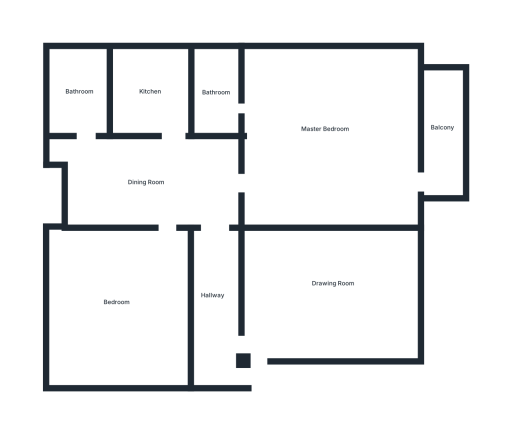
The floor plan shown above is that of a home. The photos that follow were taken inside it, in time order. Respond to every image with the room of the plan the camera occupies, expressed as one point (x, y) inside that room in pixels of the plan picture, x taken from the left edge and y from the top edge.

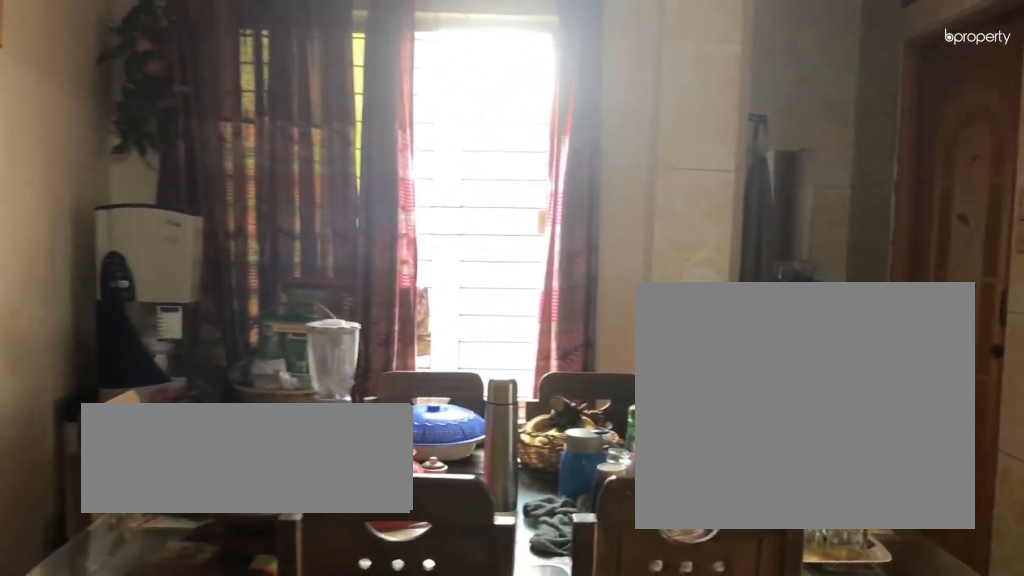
(145, 179)
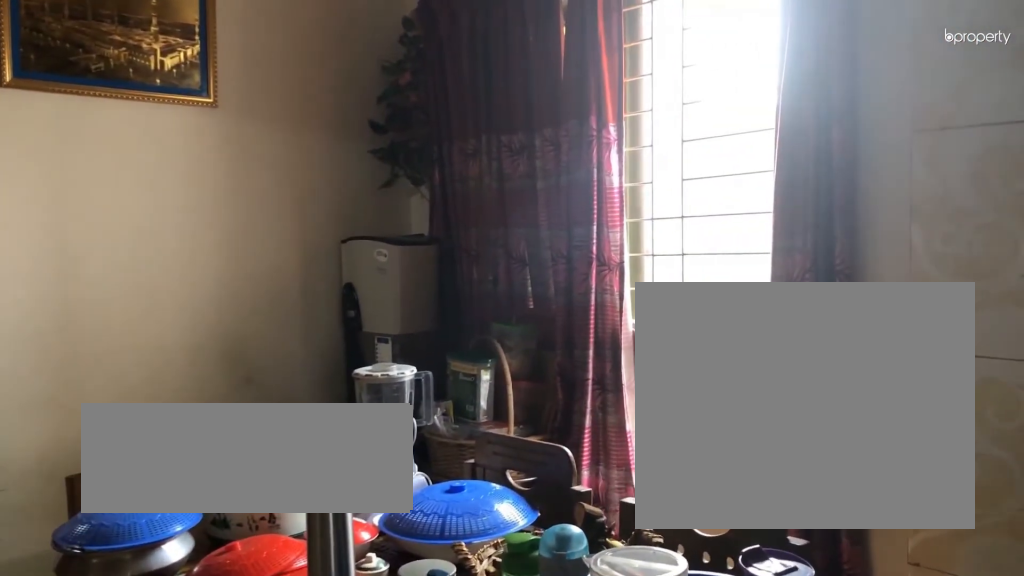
(145, 179)
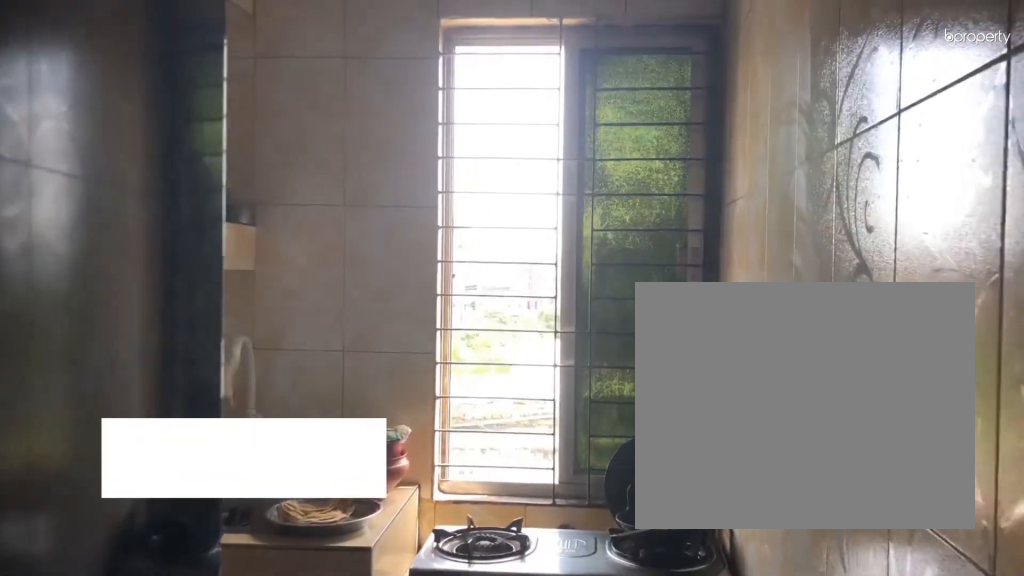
(150, 90)
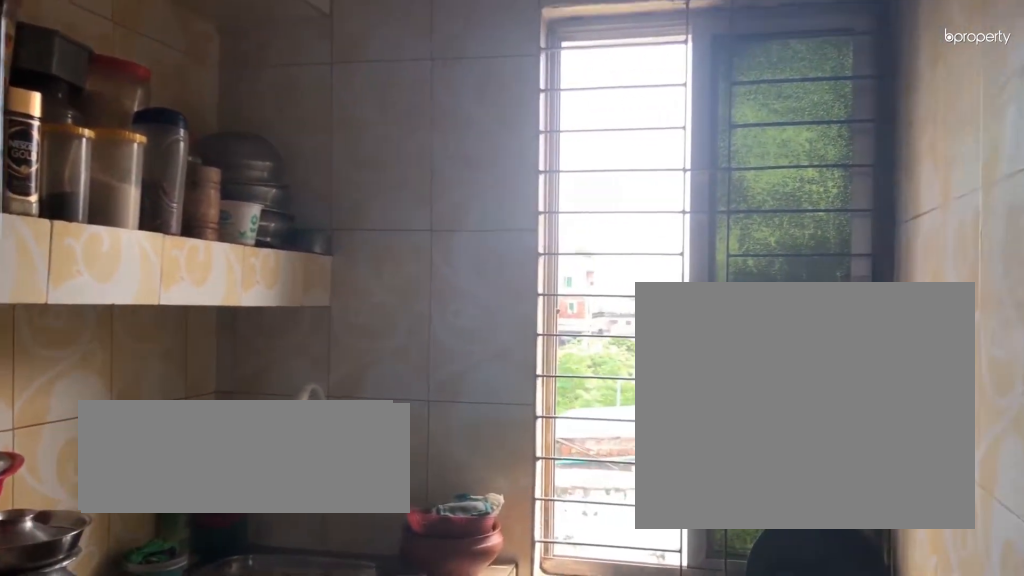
(150, 90)
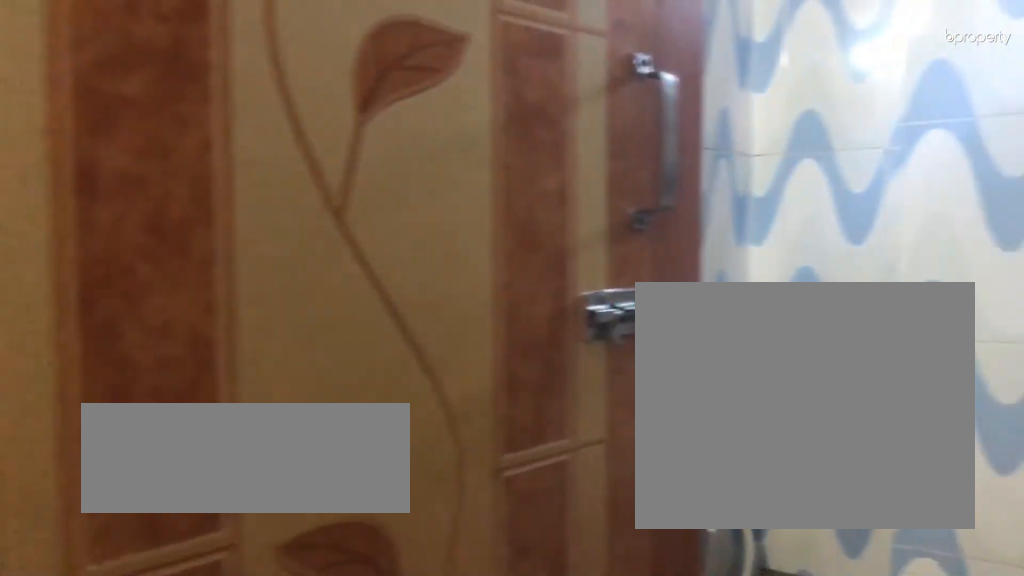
(79, 90)
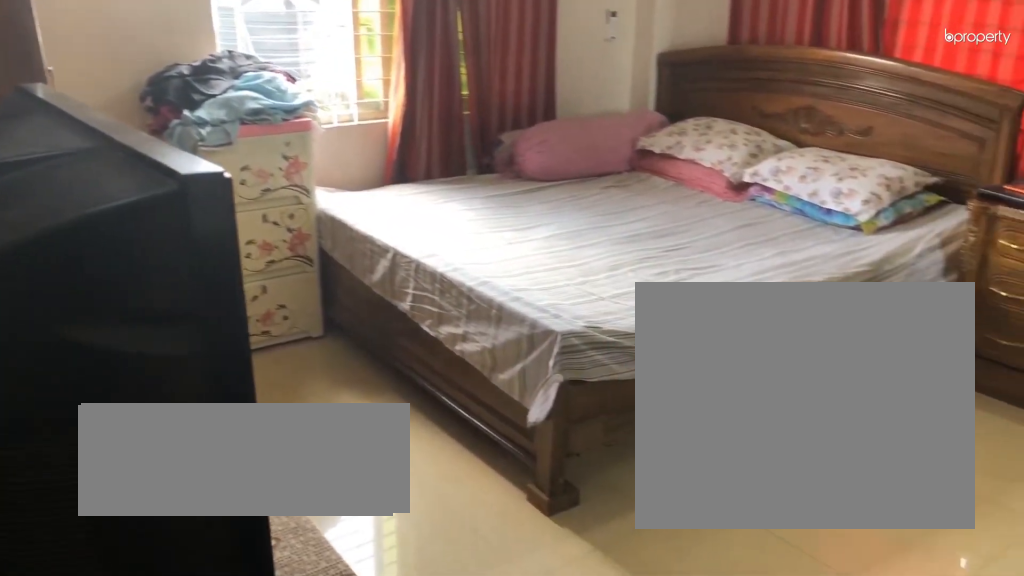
(324, 127)
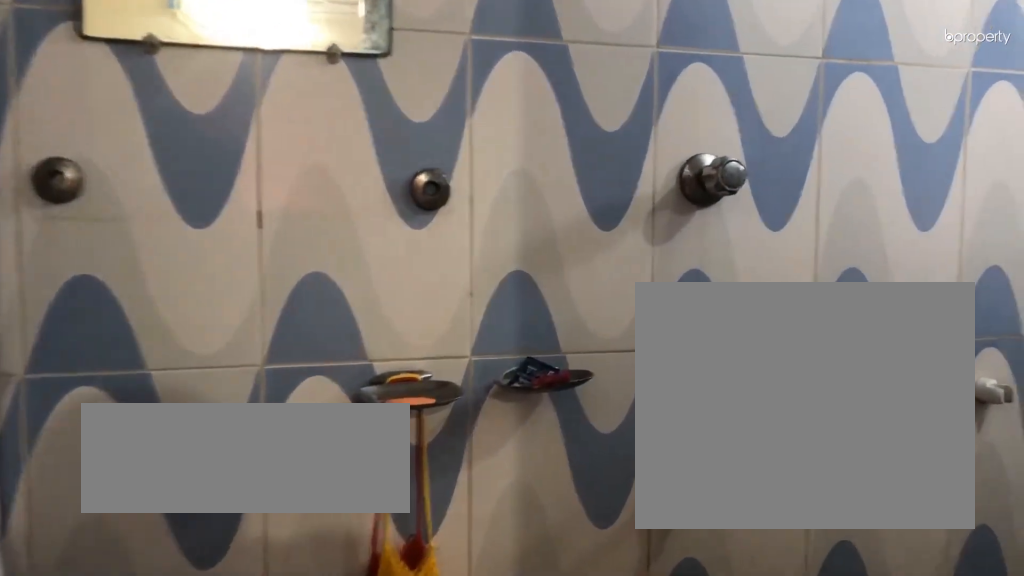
(217, 91)
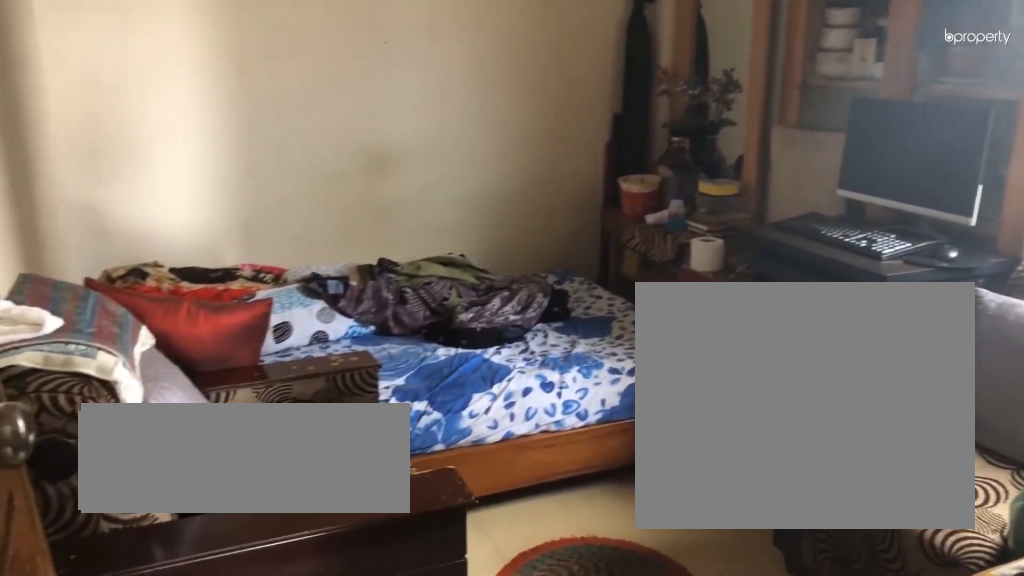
(116, 302)
